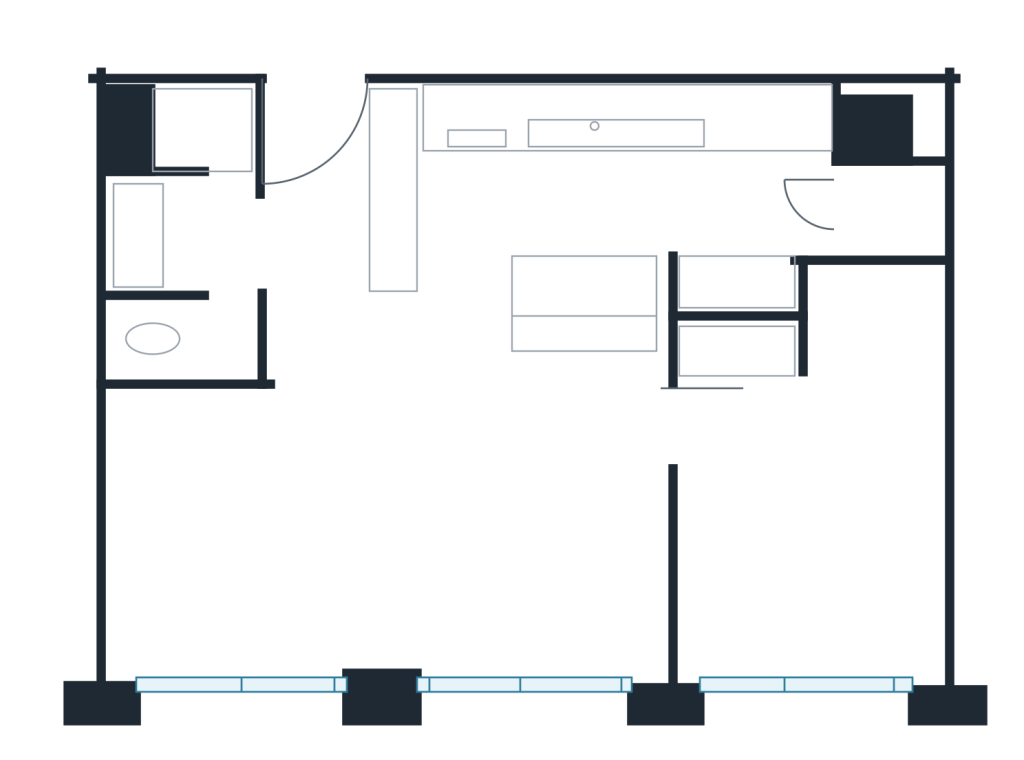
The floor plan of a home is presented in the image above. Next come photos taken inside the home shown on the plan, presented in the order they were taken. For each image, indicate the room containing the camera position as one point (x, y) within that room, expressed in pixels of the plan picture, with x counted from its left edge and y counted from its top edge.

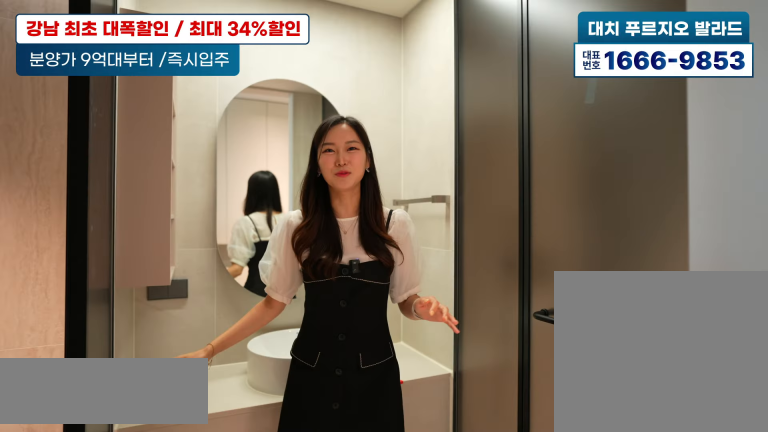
(203, 215)
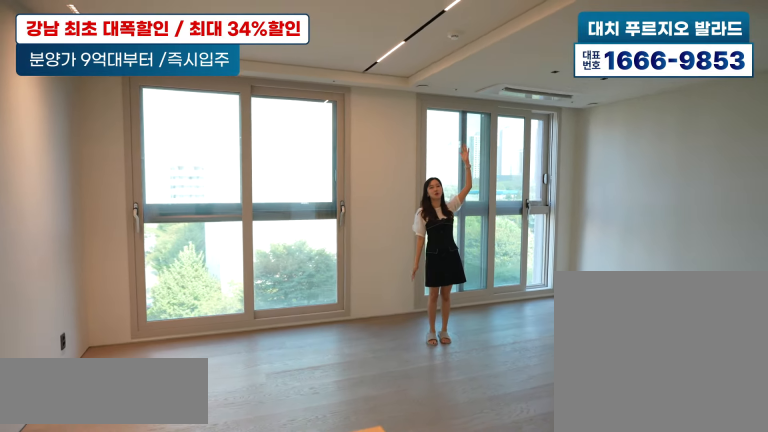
(347, 492)
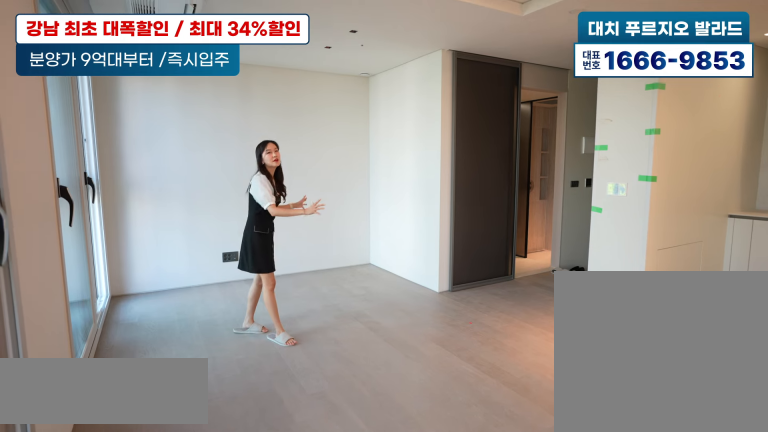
(347, 493)
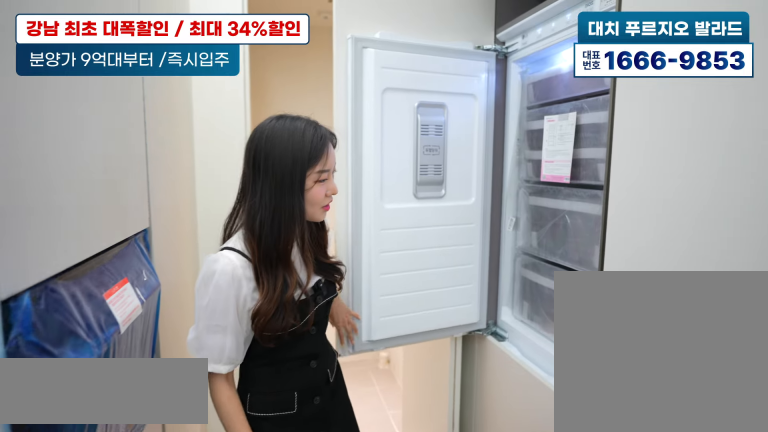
(650, 187)
